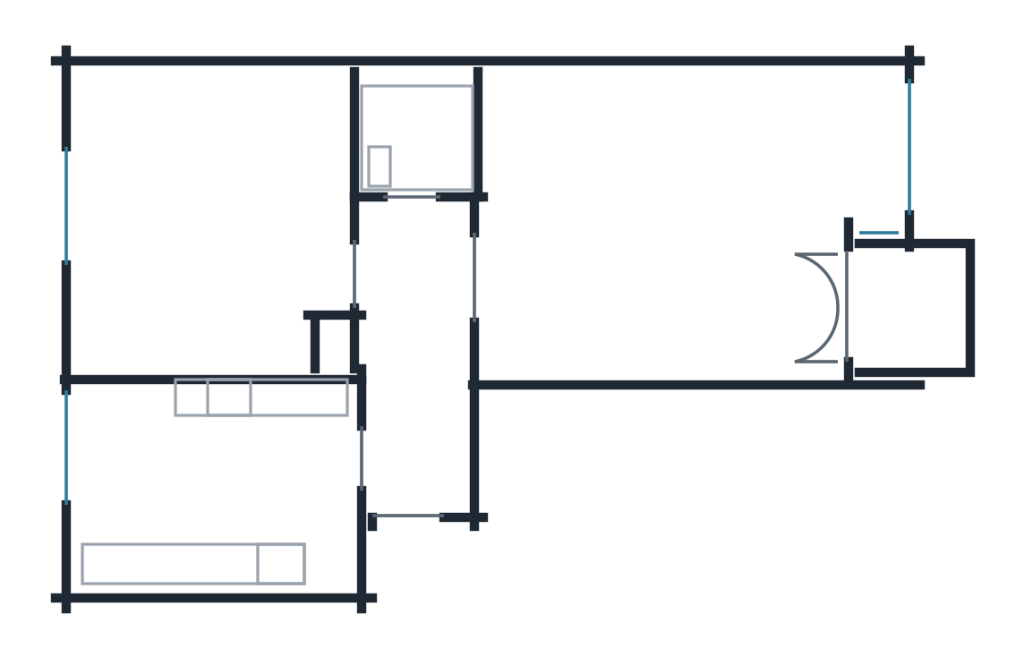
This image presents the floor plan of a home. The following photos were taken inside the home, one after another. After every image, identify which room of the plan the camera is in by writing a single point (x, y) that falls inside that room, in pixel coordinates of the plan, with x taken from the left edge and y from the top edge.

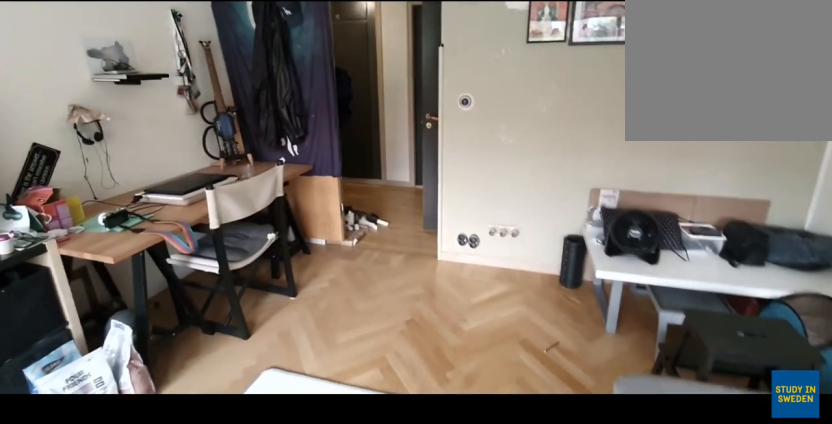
(693, 221)
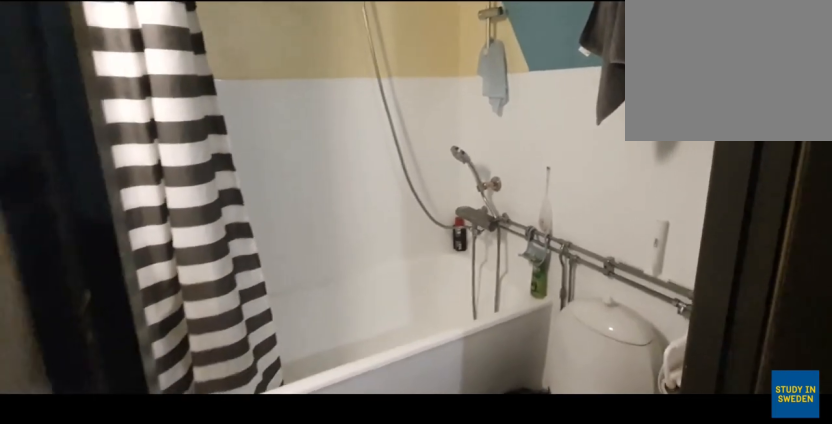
(417, 140)
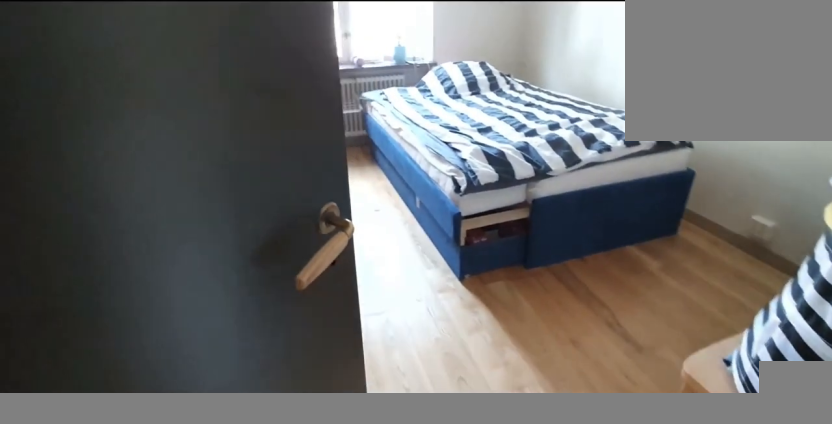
(211, 204)
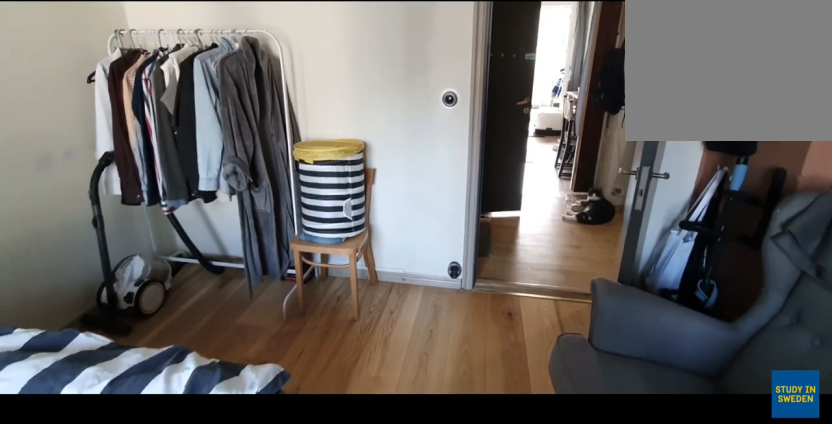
(211, 204)
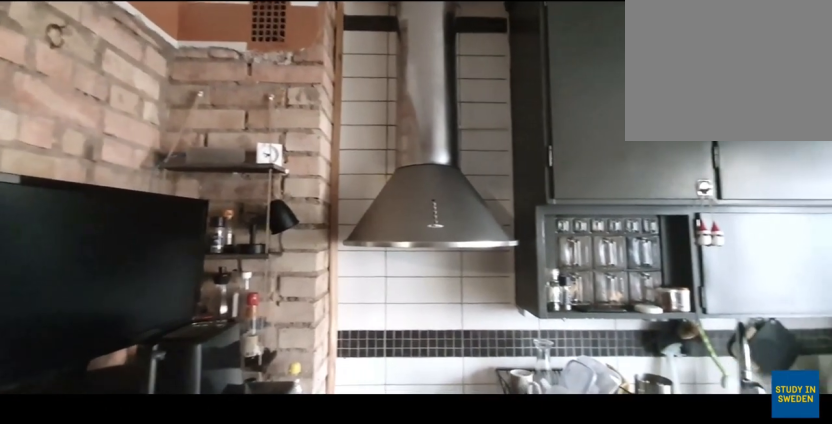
(216, 488)
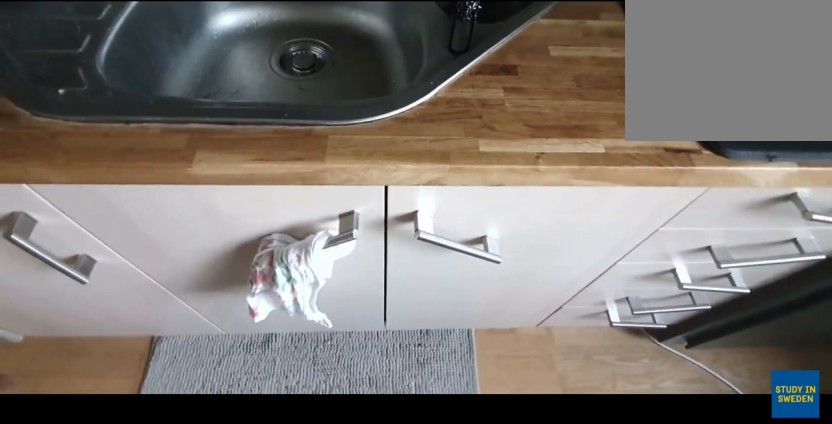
(216, 488)
